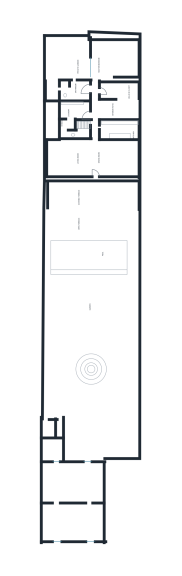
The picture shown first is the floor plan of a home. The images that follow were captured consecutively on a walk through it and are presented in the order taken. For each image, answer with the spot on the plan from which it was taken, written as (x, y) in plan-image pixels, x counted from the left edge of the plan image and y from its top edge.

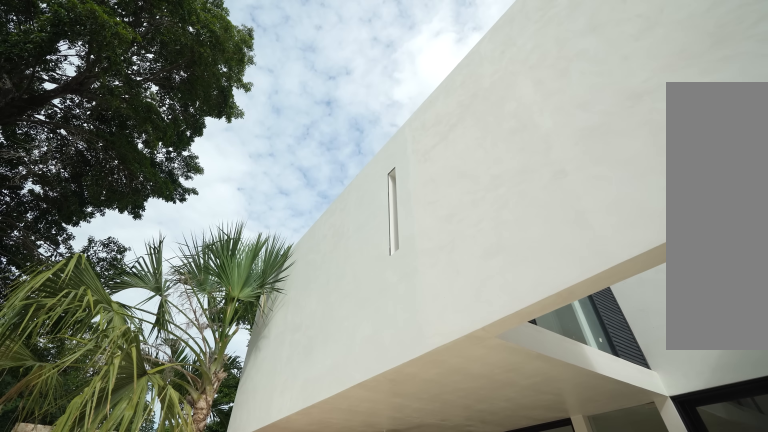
(117, 222)
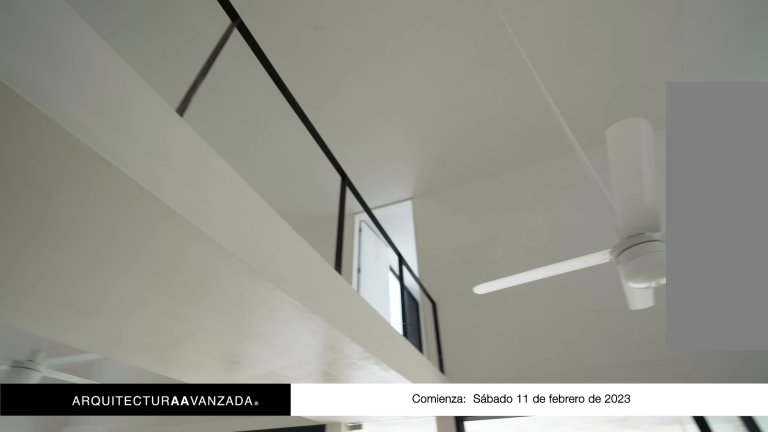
(75, 161)
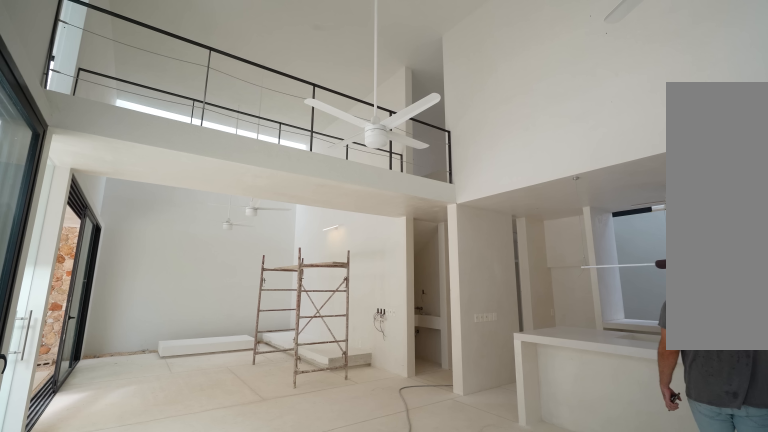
(126, 157)
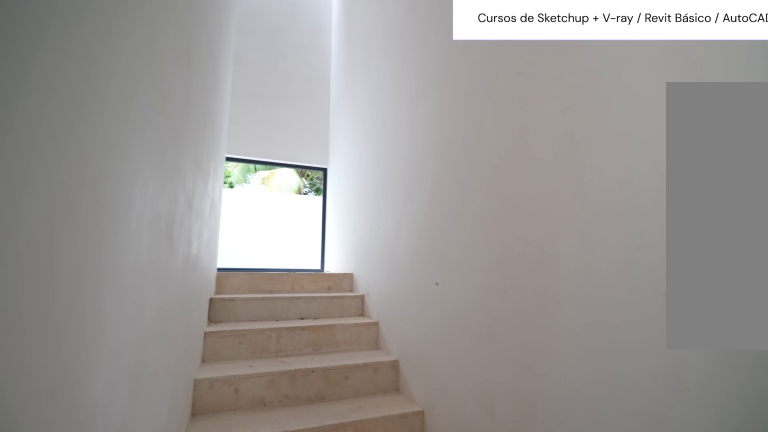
(92, 132)
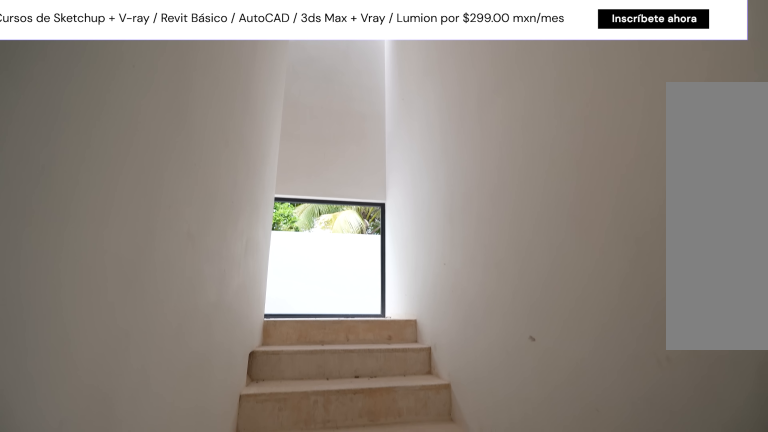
(92, 130)
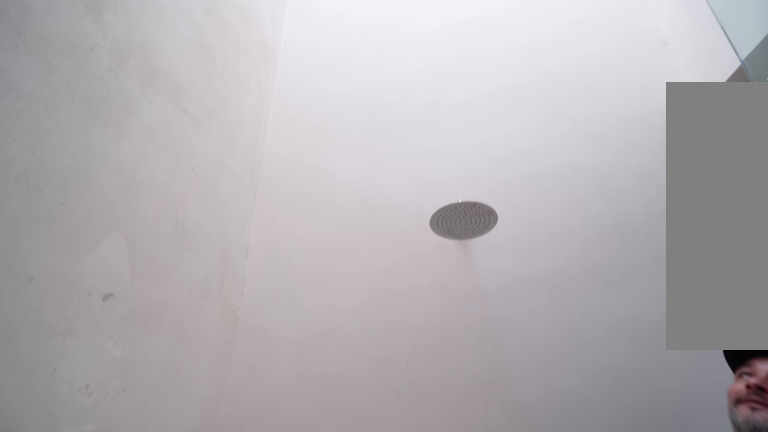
(75, 90)
